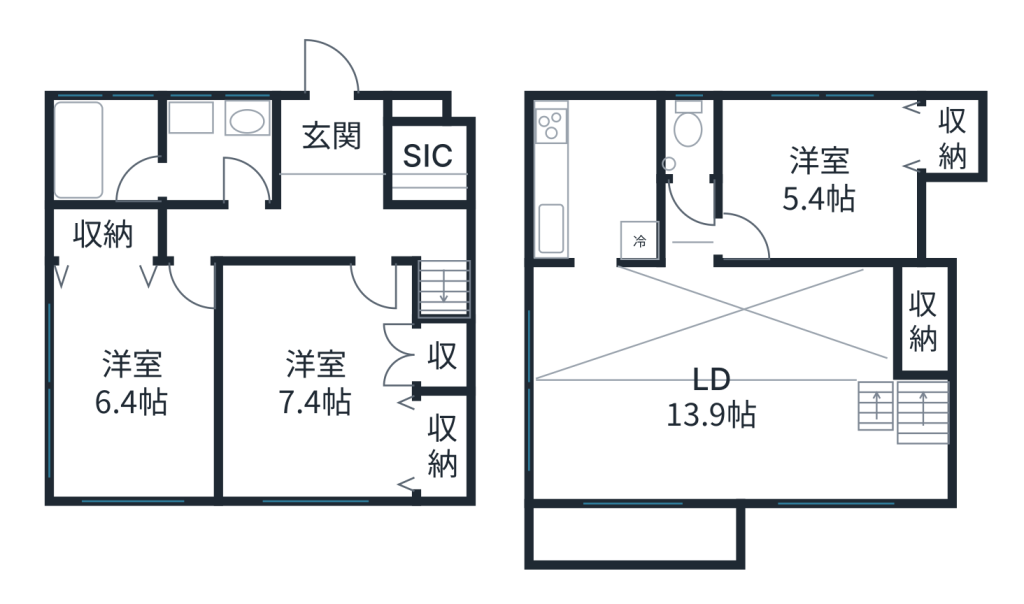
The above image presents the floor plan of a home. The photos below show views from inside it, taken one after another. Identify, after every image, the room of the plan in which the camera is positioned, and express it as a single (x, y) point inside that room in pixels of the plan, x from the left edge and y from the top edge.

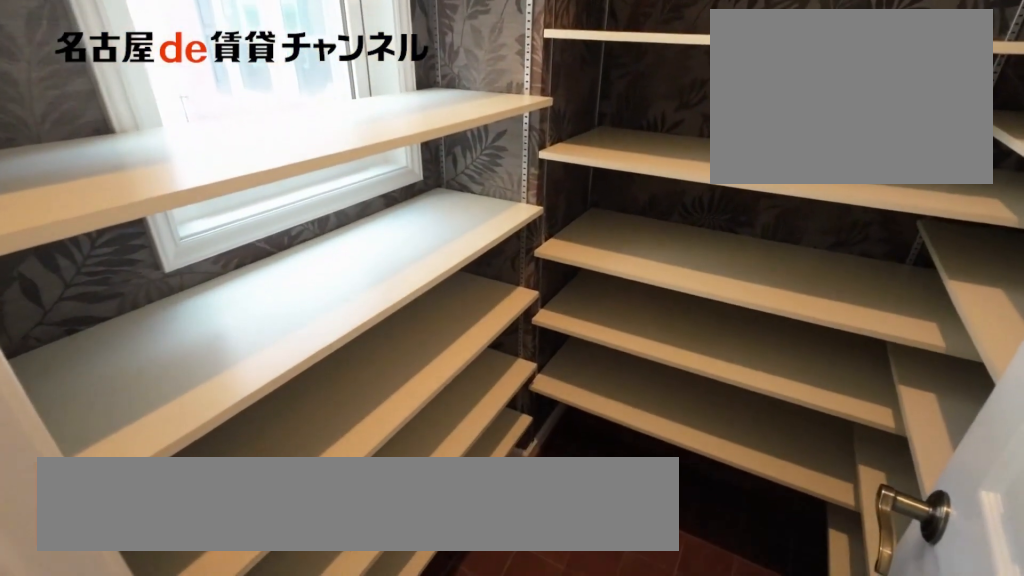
(430, 163)
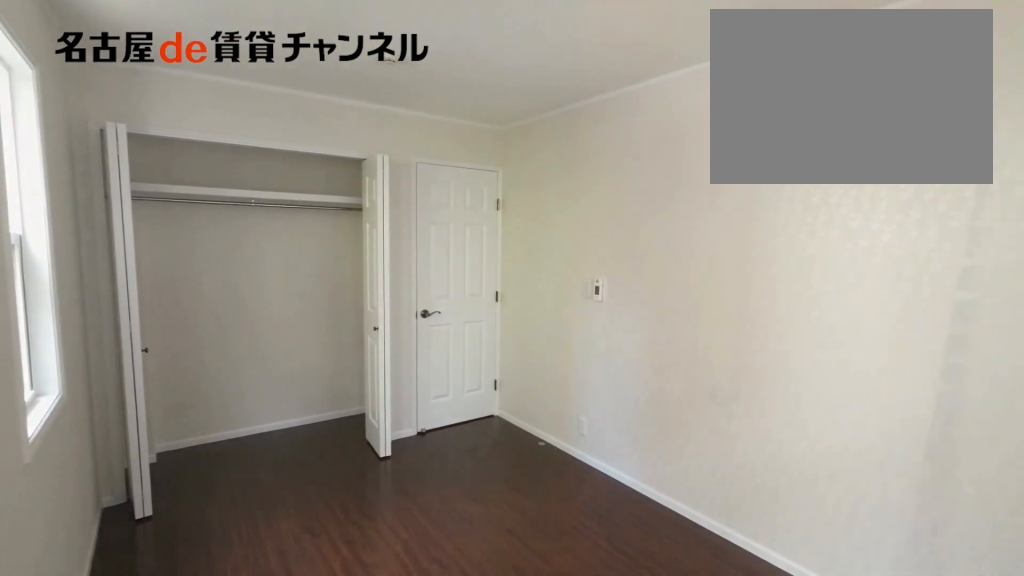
(135, 364)
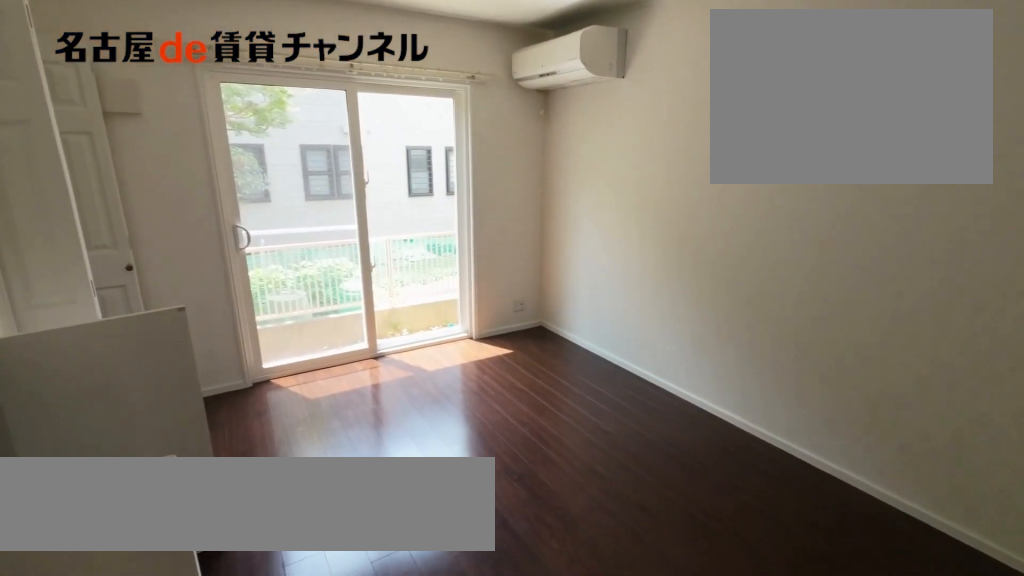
(337, 388)
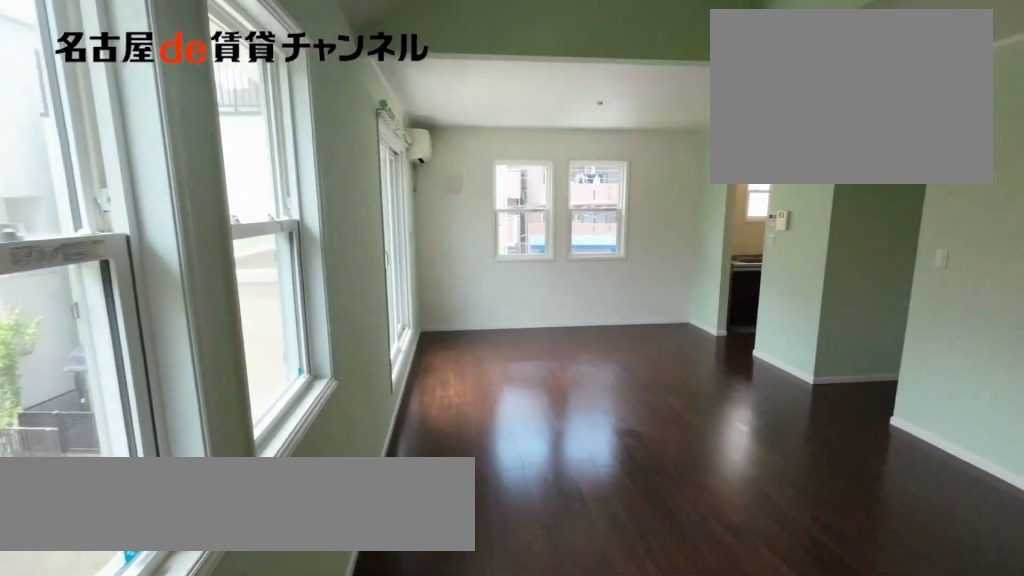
(740, 386)
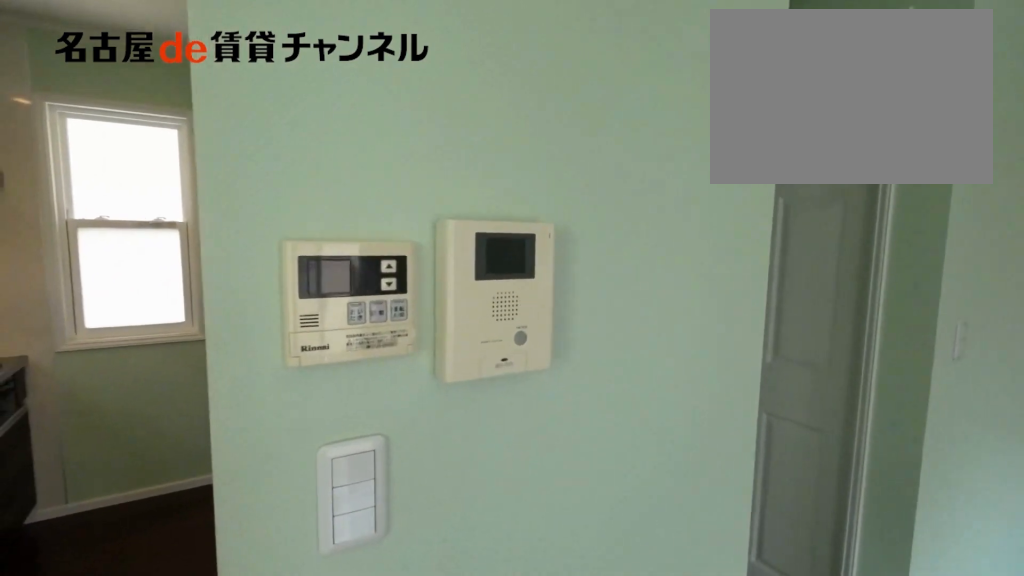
(740, 386)
